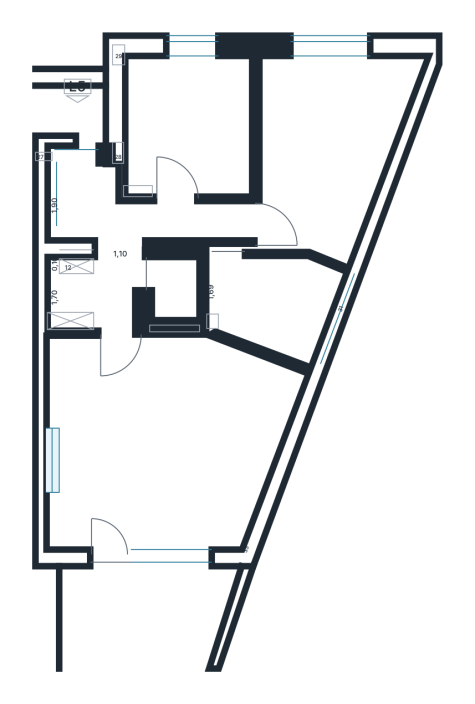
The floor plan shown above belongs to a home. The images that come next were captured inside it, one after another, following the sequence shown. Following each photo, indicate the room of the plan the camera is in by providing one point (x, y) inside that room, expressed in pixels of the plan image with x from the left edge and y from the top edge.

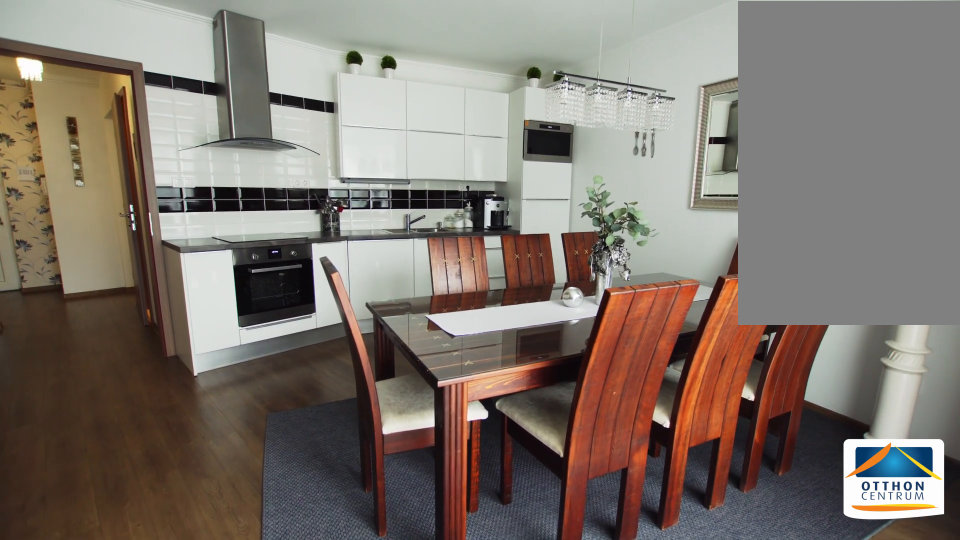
(165, 444)
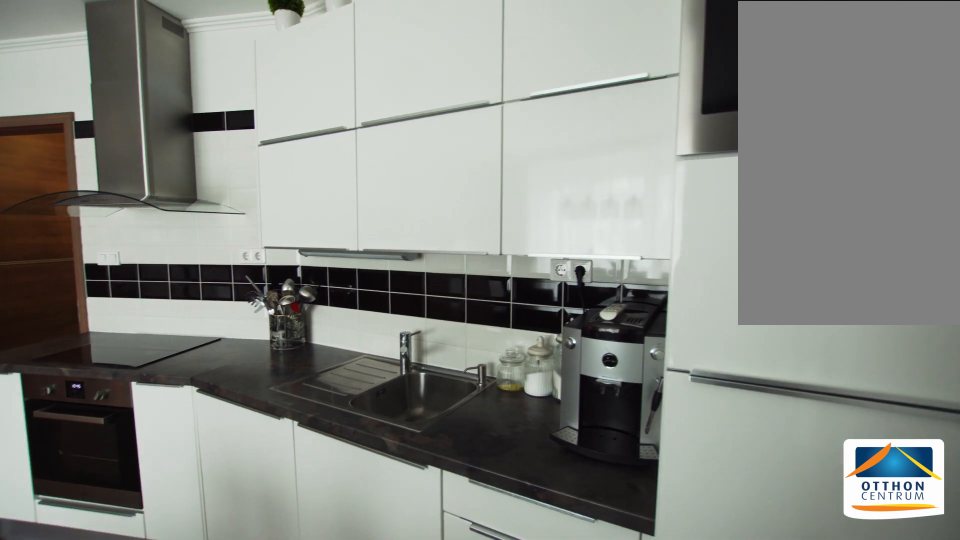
(165, 444)
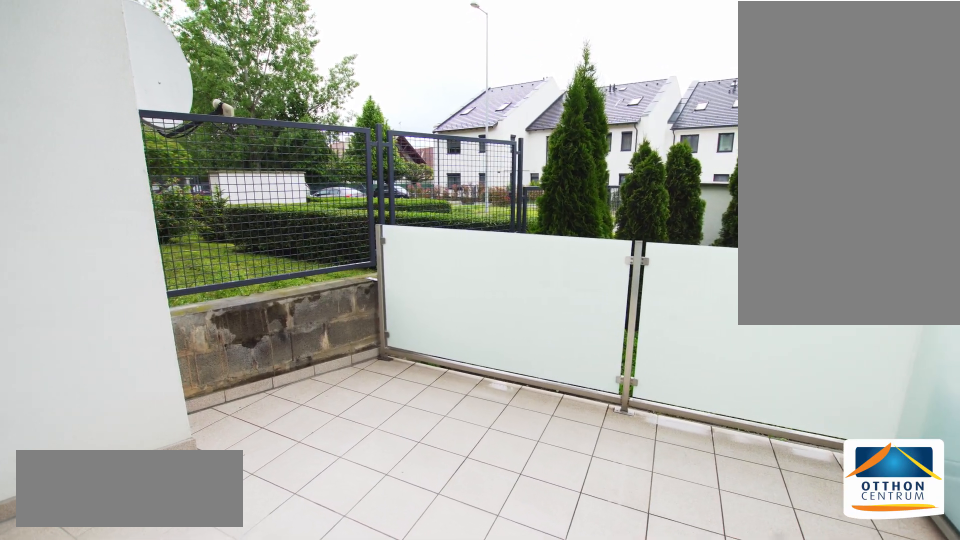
(165, 620)
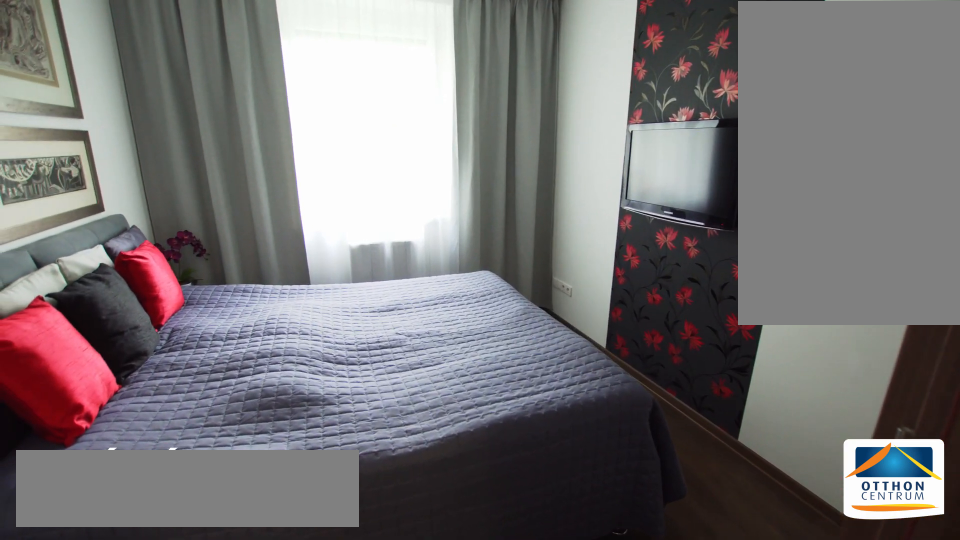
(187, 130)
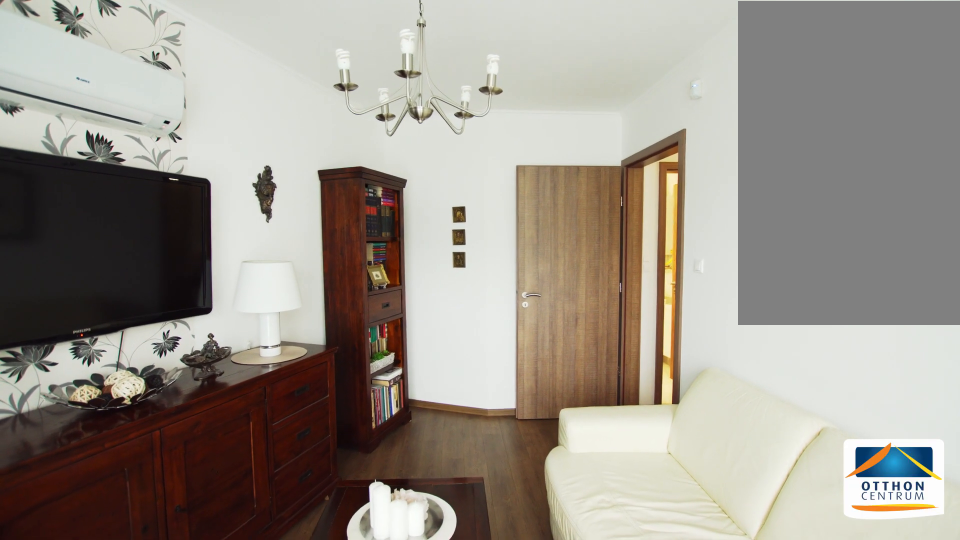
(267, 152)
